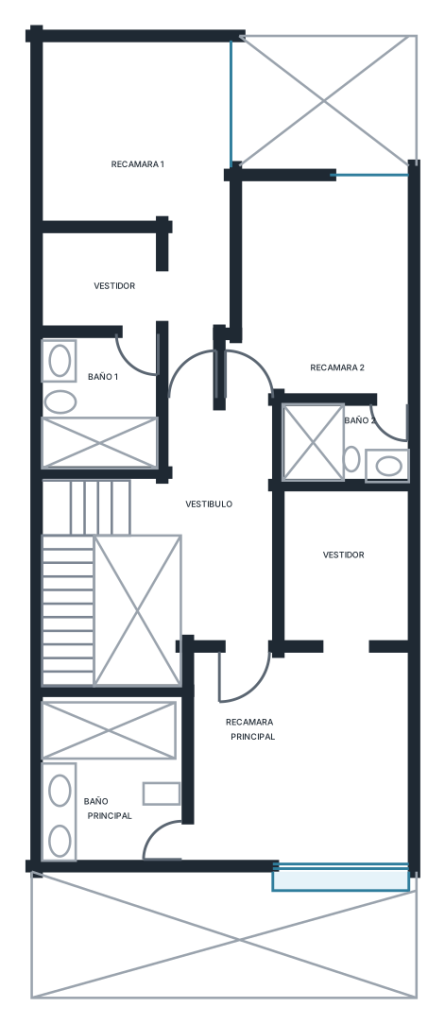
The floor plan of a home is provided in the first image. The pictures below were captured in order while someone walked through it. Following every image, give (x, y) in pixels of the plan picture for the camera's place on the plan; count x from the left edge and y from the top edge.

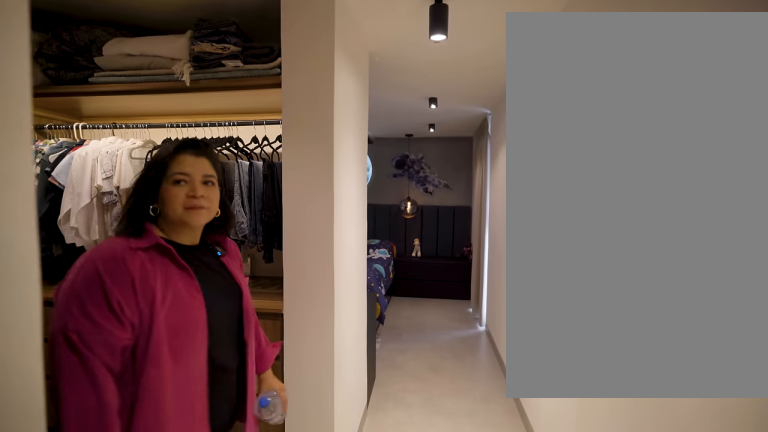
(186, 347)
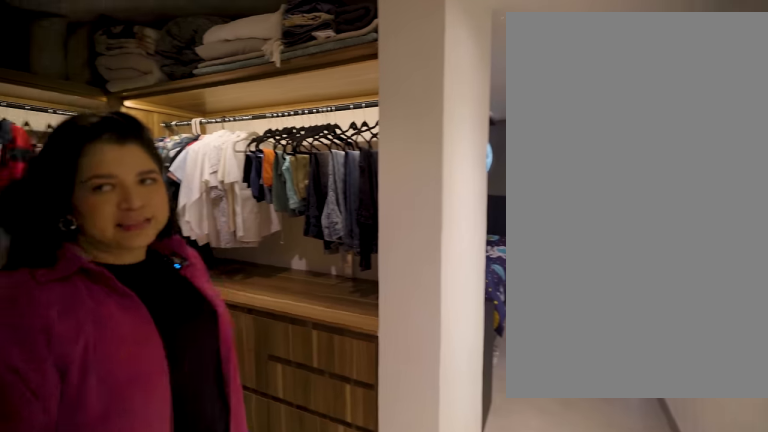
(186, 338)
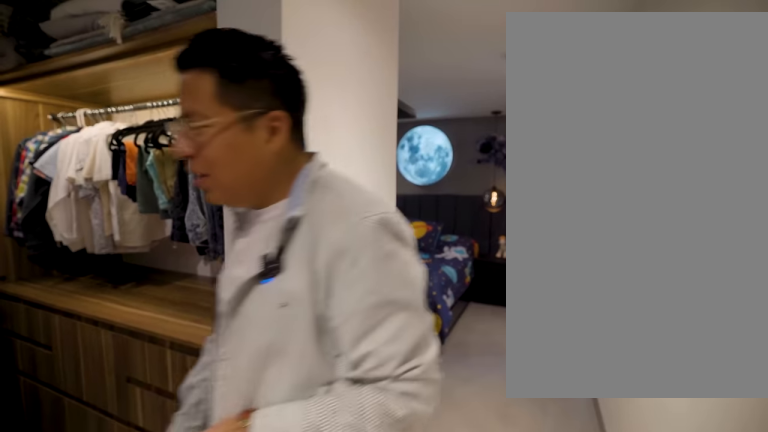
(180, 298)
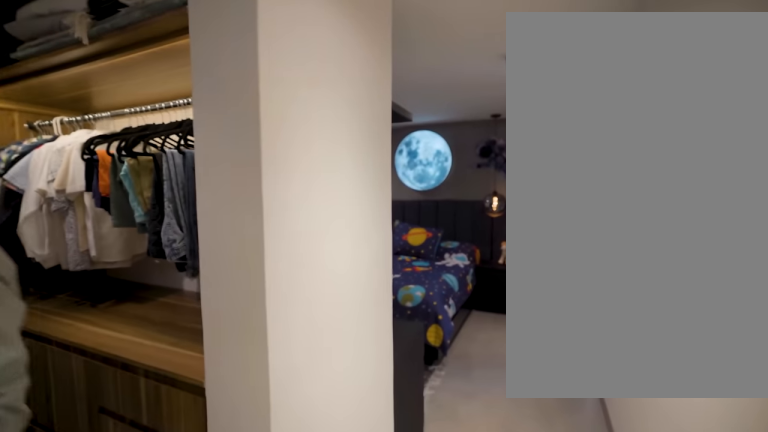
(178, 300)
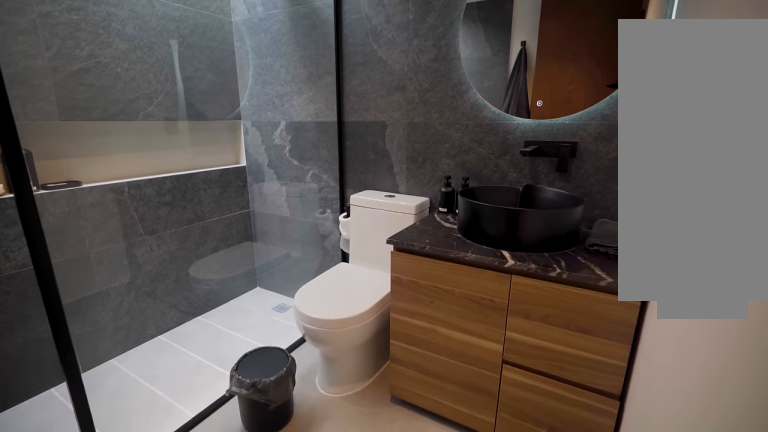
(136, 354)
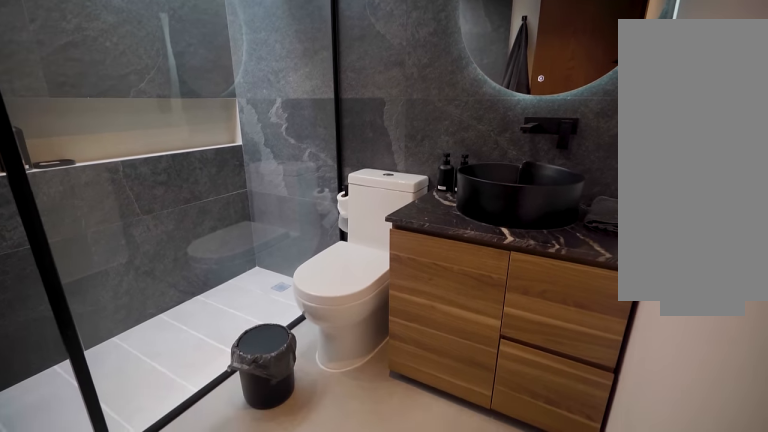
(135, 353)
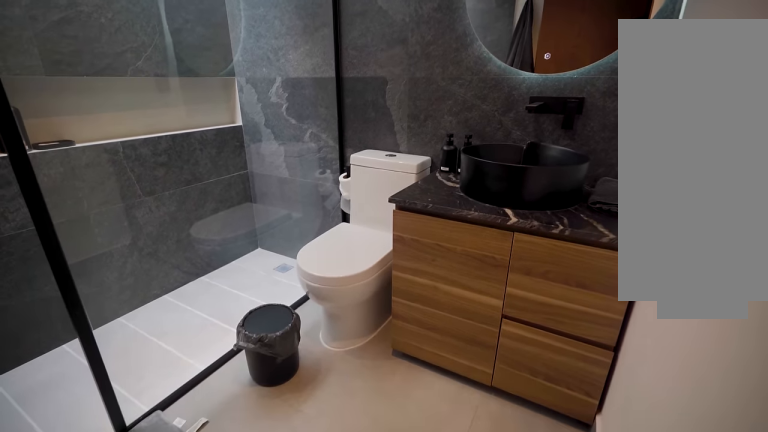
(135, 353)
